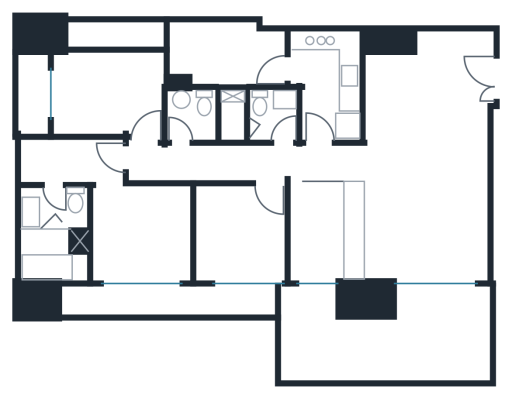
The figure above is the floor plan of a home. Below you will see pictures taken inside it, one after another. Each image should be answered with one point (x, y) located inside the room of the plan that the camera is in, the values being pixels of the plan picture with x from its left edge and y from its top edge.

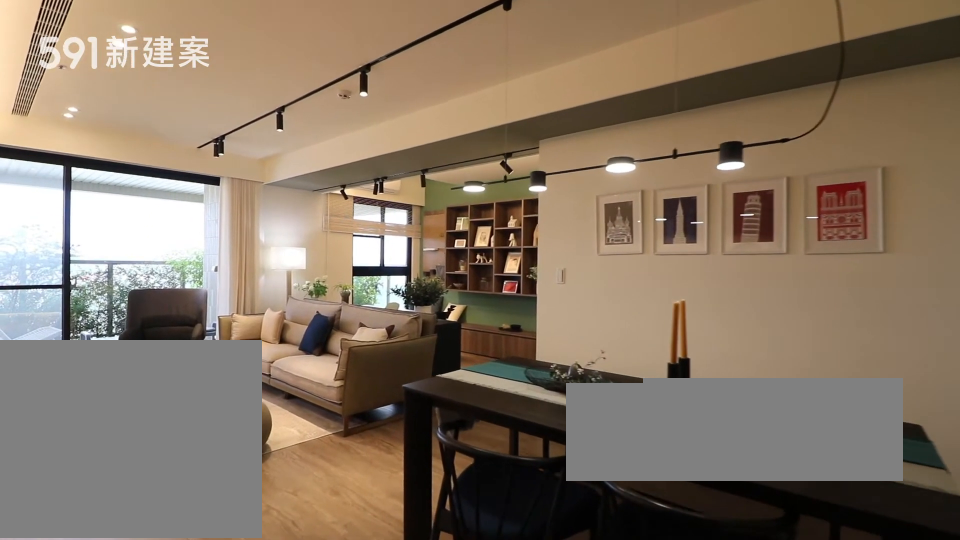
(411, 88)
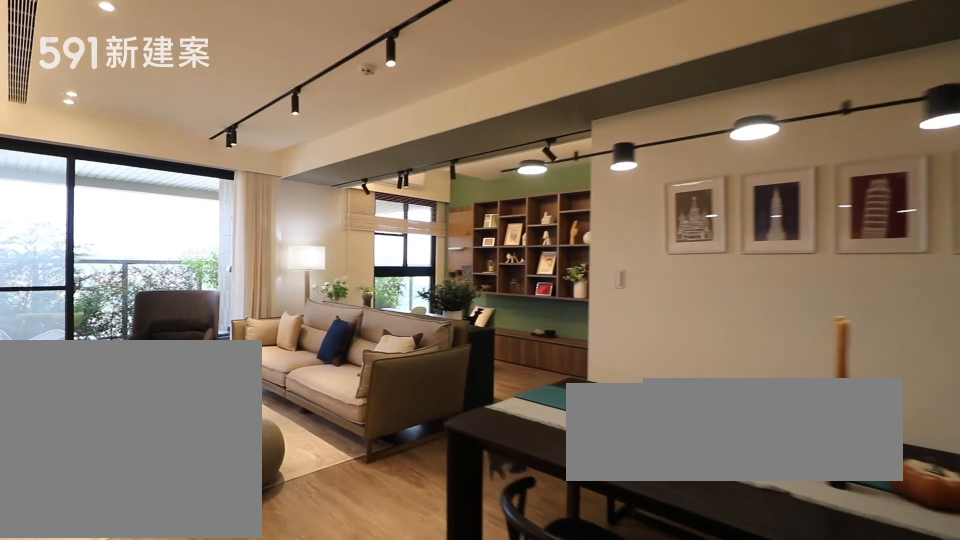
(411, 88)
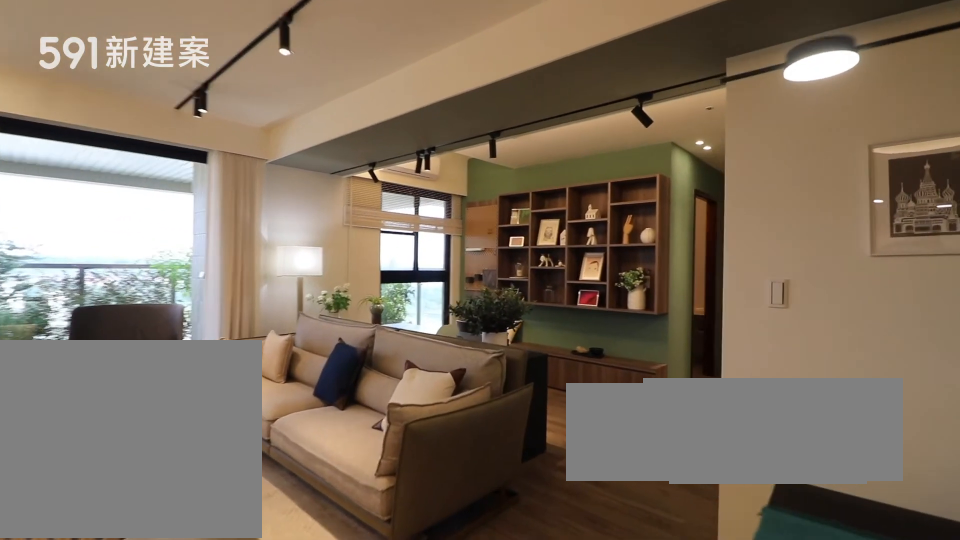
(425, 231)
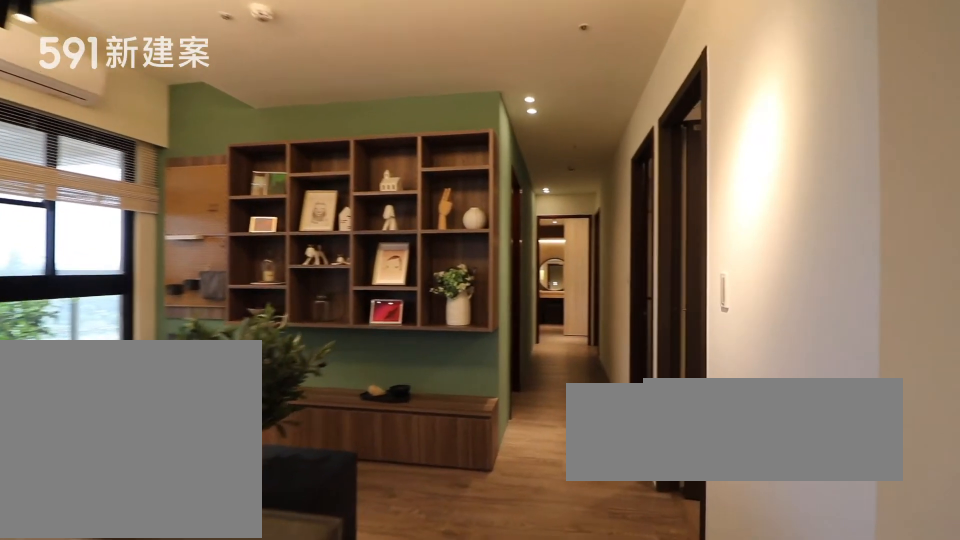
(328, 232)
